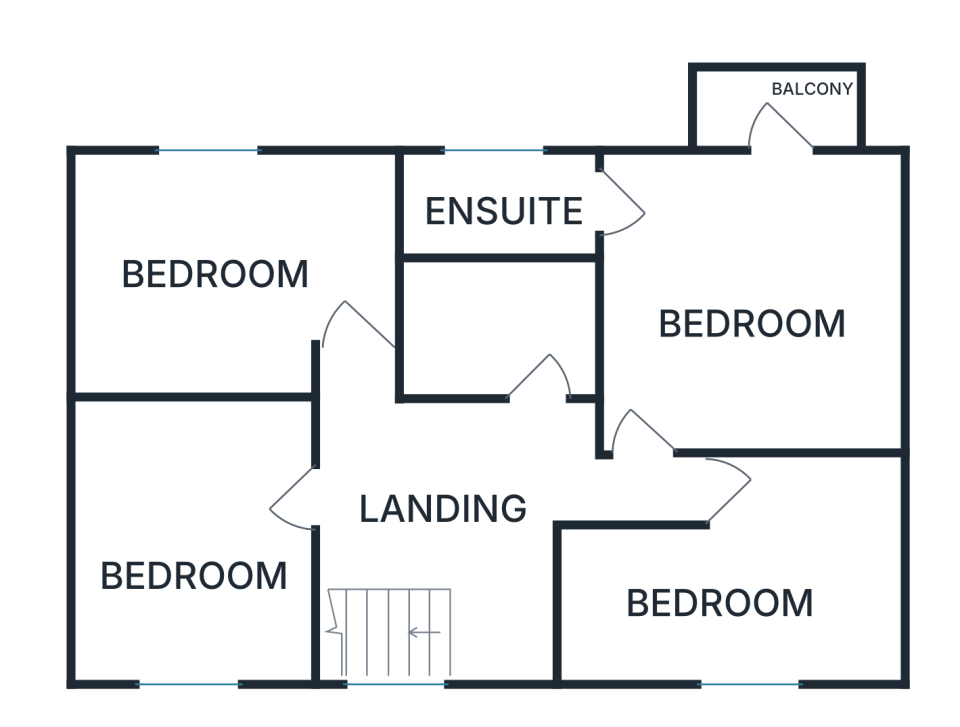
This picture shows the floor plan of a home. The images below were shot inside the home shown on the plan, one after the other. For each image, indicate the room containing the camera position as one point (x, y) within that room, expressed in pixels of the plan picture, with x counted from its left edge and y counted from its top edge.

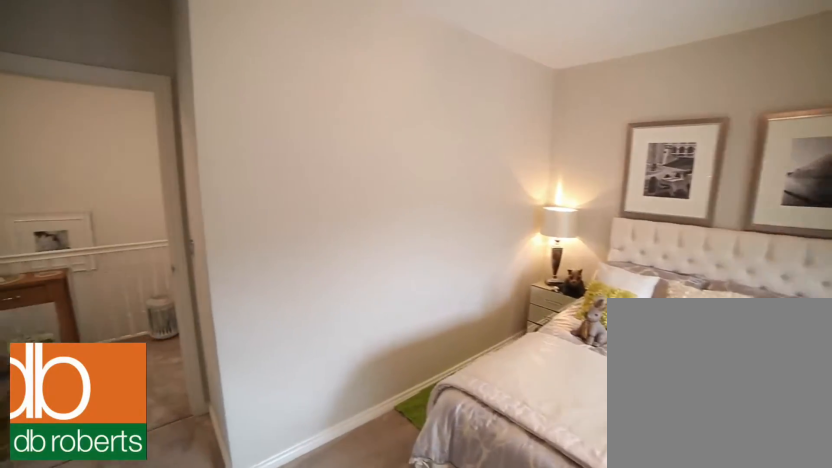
(227, 268)
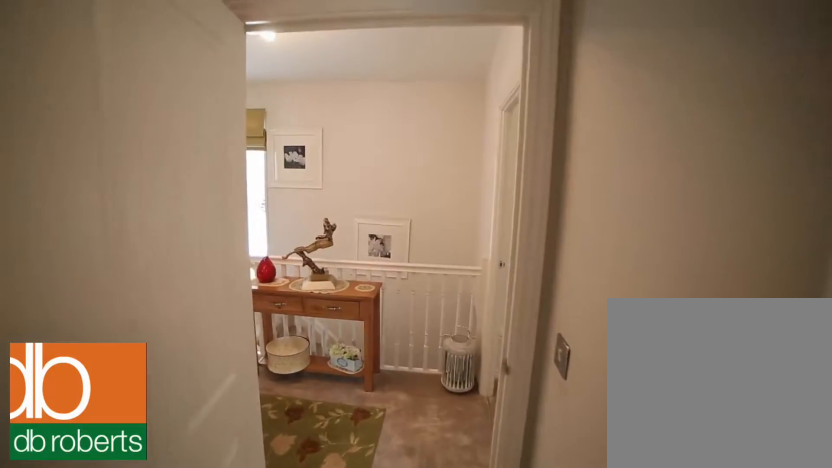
(227, 268)
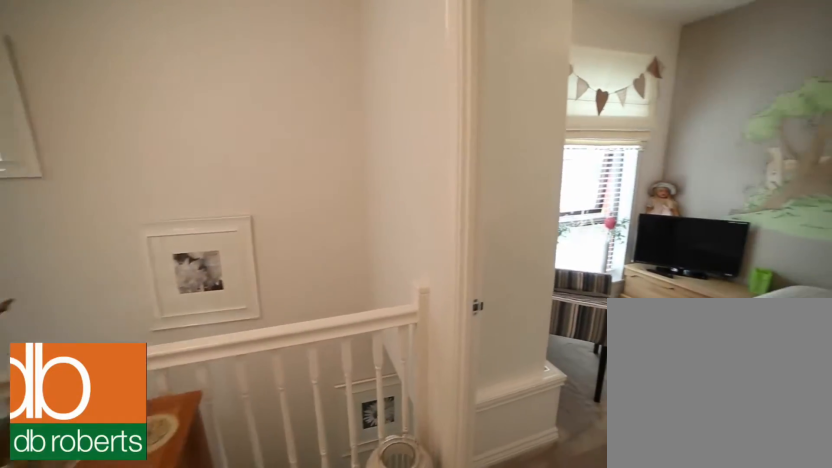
(474, 497)
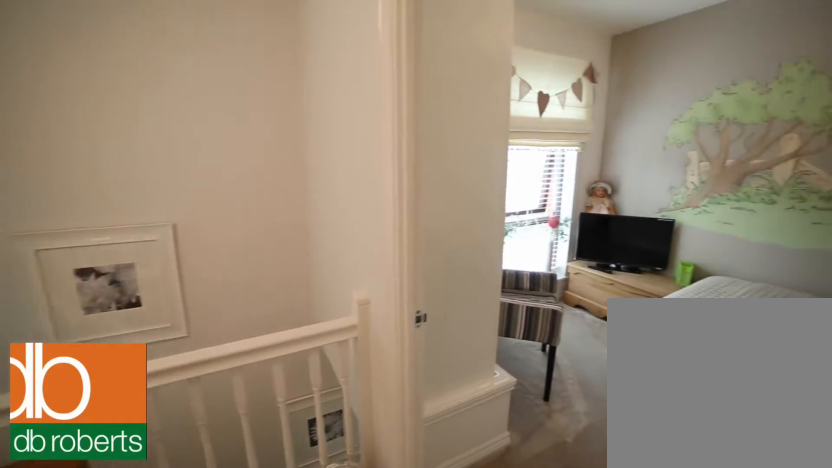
(474, 497)
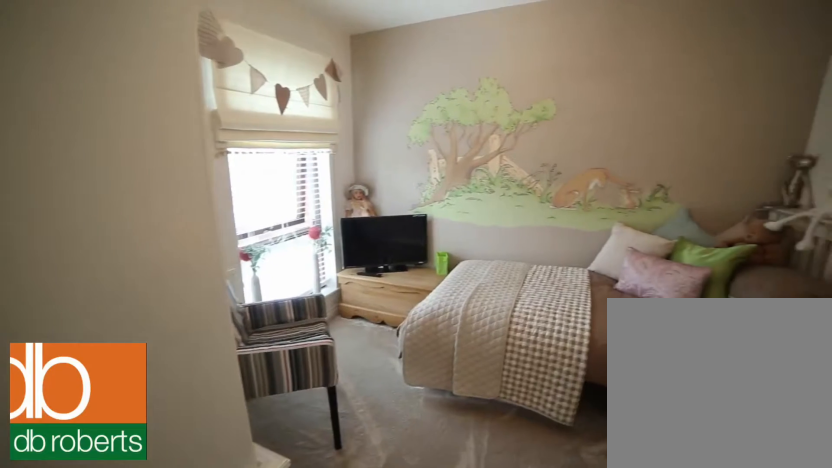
(190, 541)
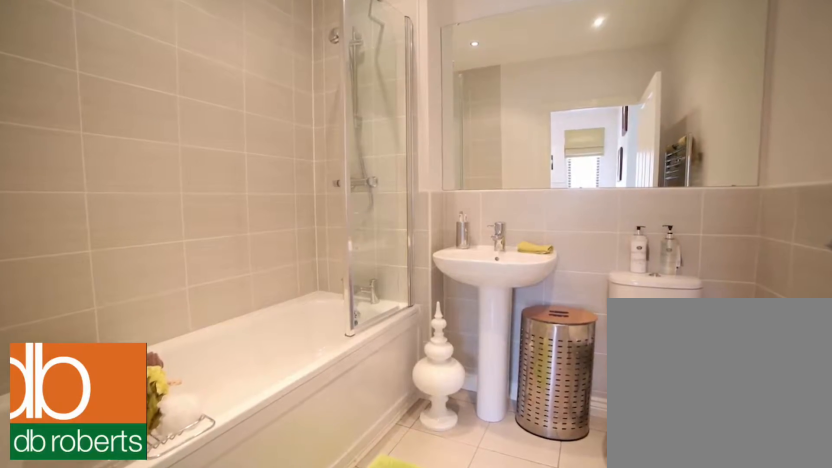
(498, 325)
